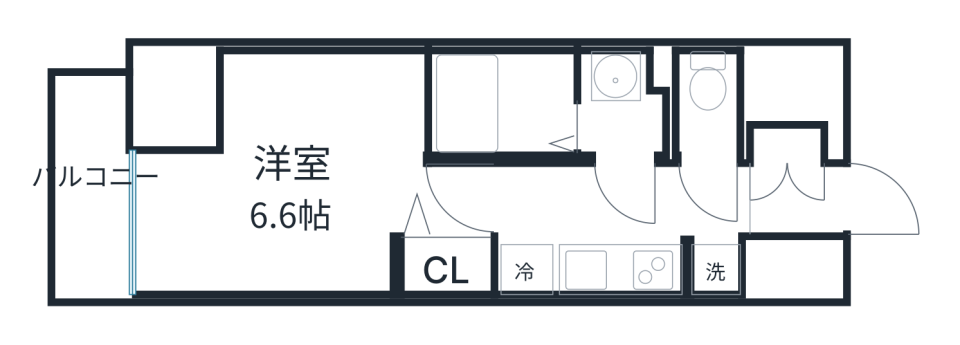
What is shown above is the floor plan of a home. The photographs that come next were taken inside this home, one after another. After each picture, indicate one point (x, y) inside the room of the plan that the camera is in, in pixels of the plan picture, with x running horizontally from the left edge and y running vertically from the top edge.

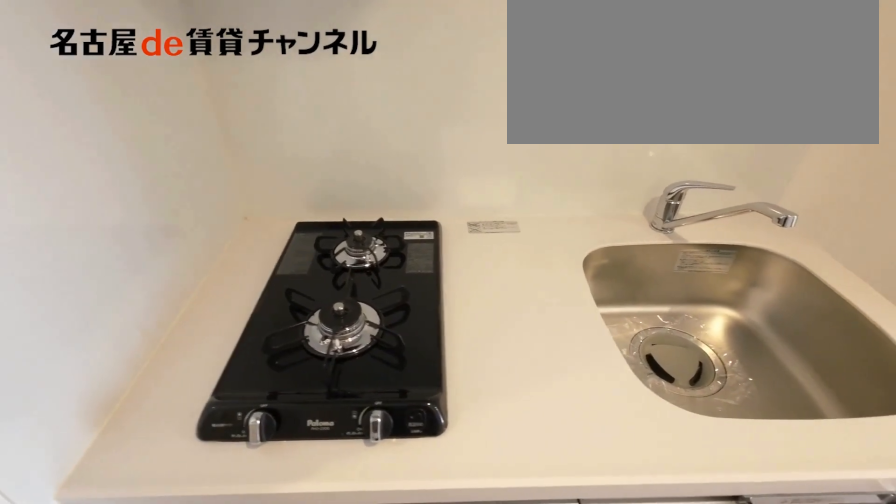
(590, 265)
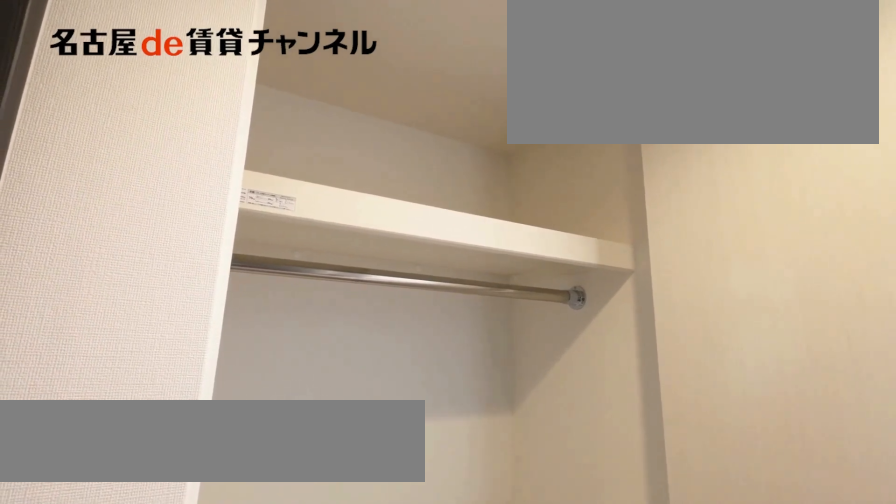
(443, 266)
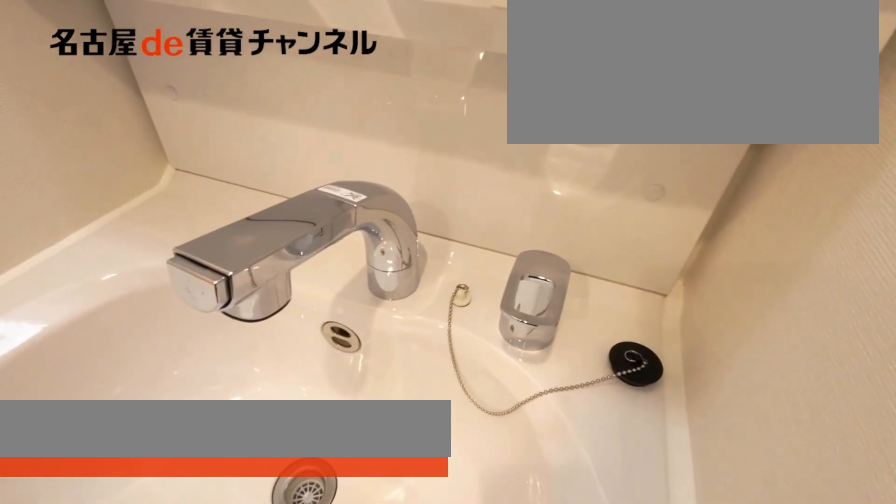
(624, 105)
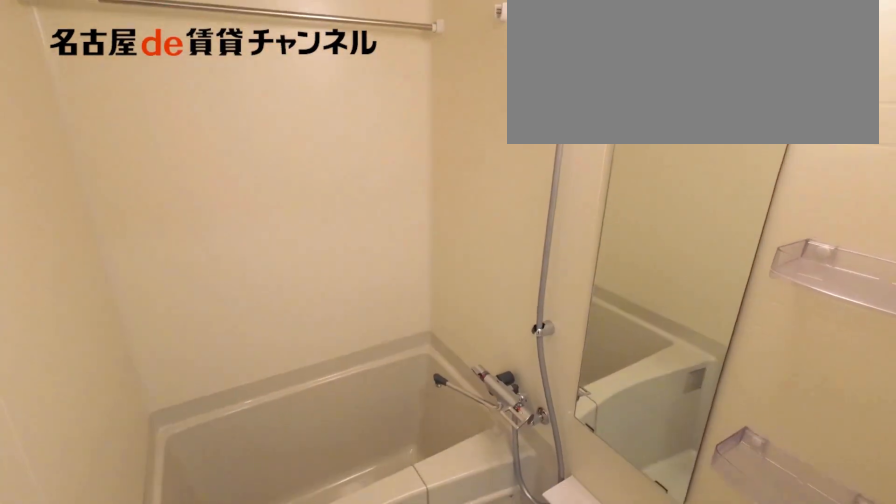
(502, 104)
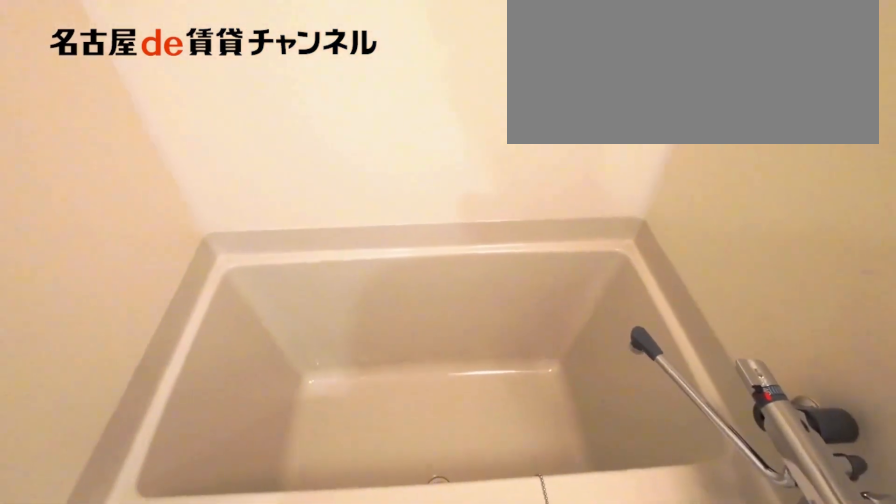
(502, 104)
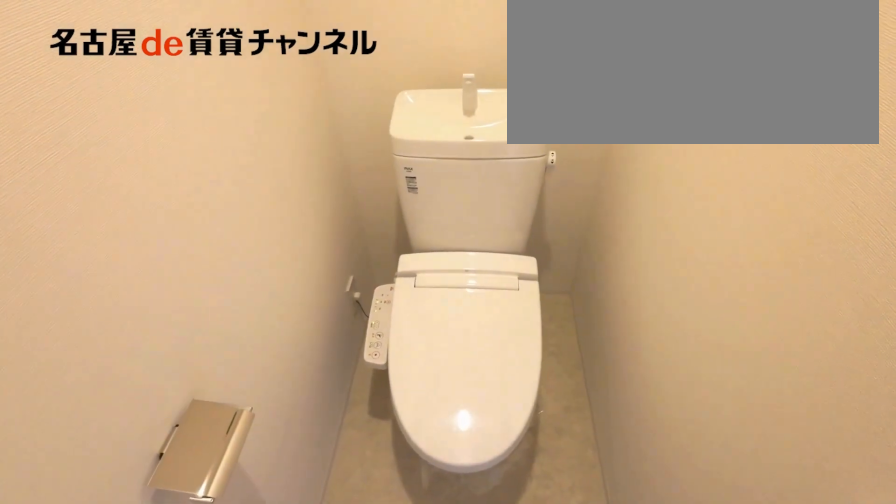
(704, 104)
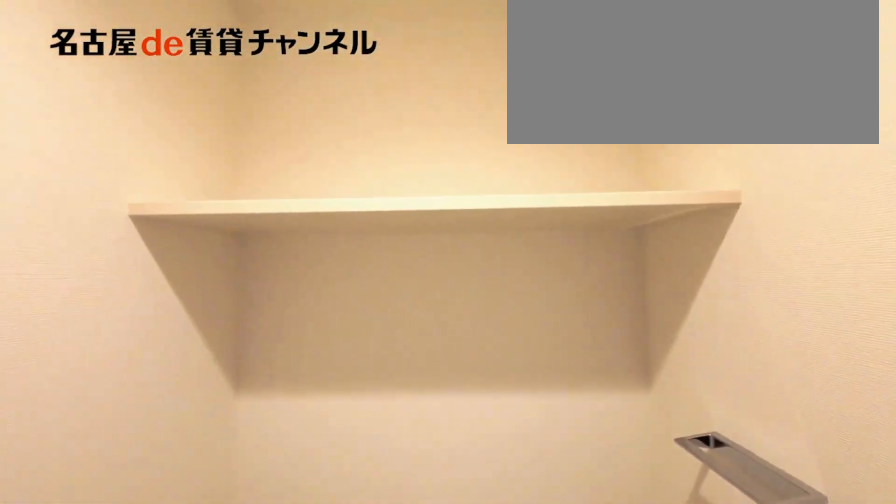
(704, 104)
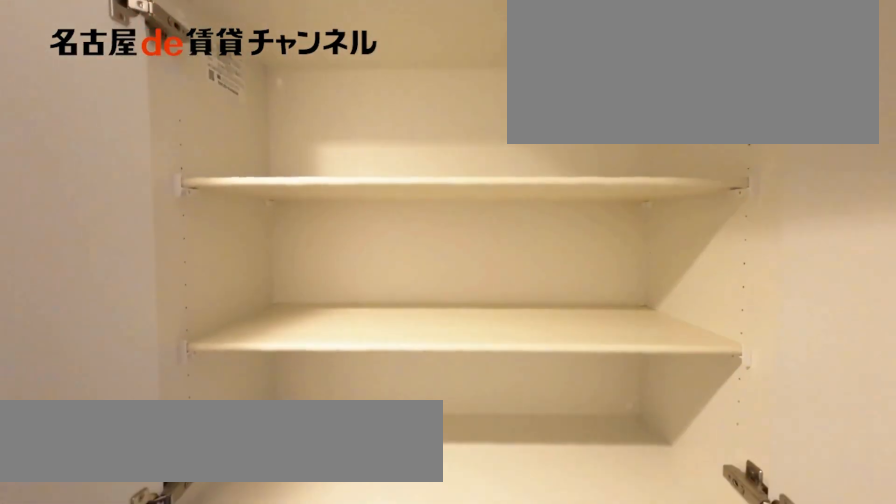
(794, 142)
